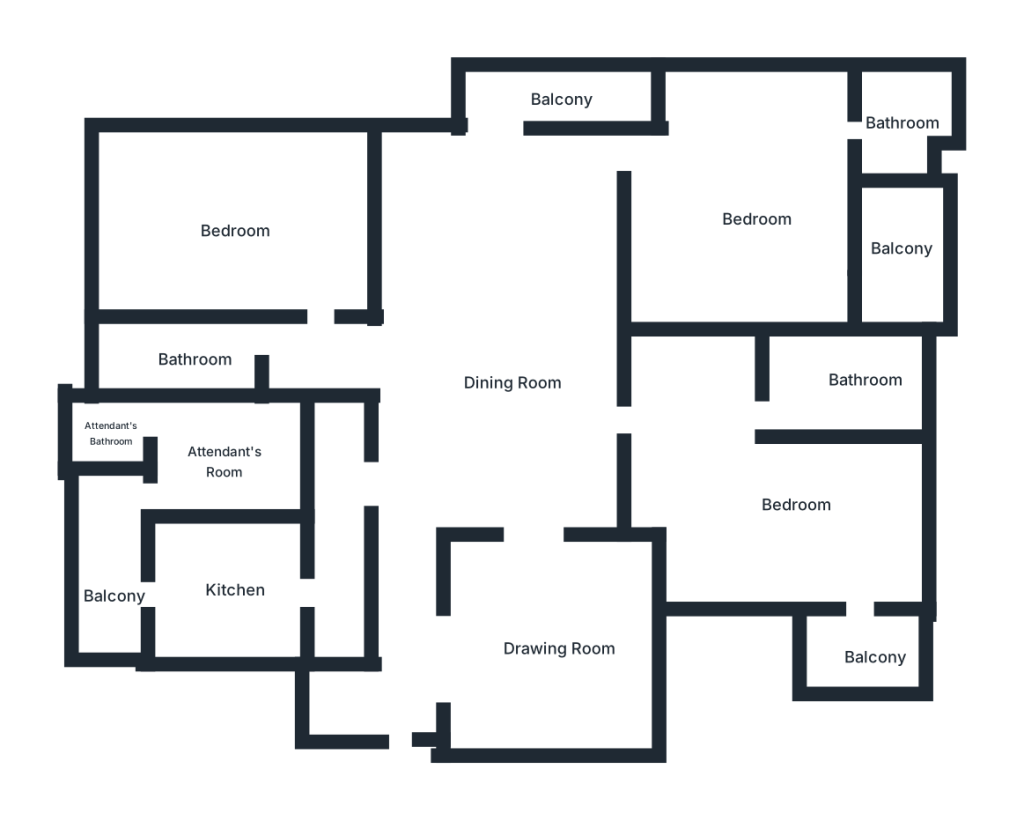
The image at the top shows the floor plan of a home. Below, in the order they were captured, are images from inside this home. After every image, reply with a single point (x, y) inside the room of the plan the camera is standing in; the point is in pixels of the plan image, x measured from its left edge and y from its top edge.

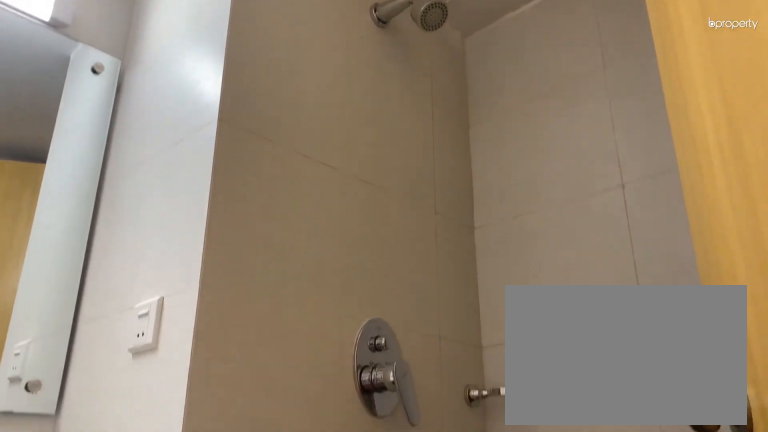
(906, 128)
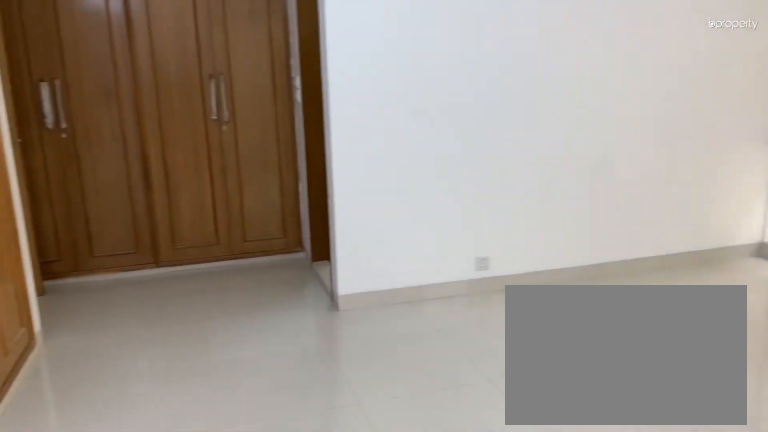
(797, 502)
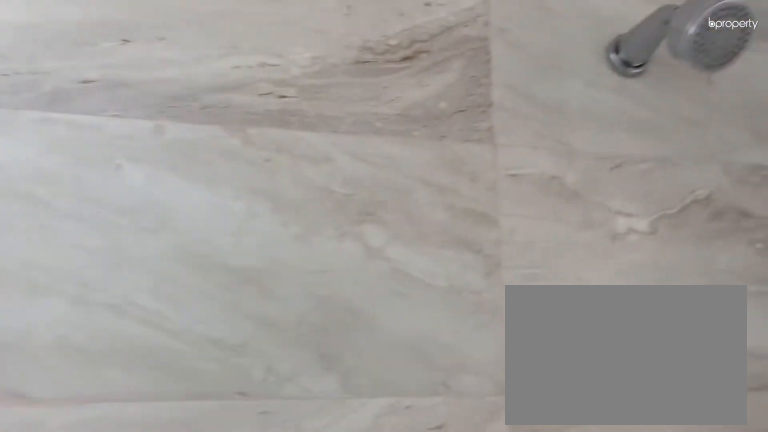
(862, 382)
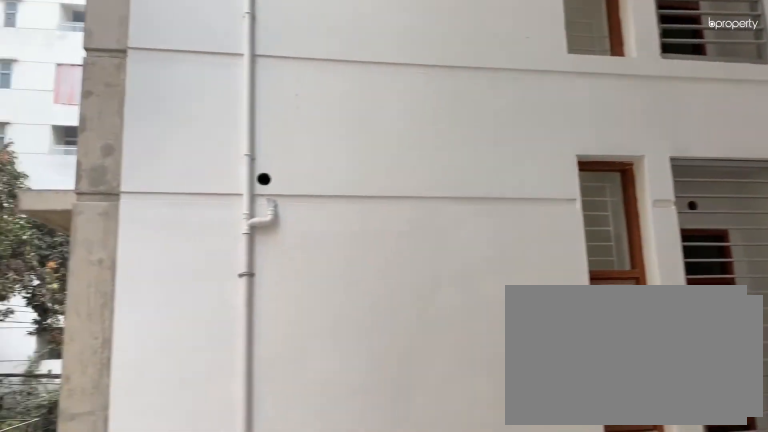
(868, 651)
